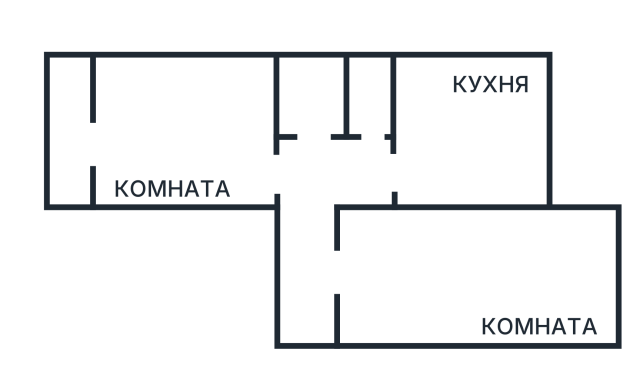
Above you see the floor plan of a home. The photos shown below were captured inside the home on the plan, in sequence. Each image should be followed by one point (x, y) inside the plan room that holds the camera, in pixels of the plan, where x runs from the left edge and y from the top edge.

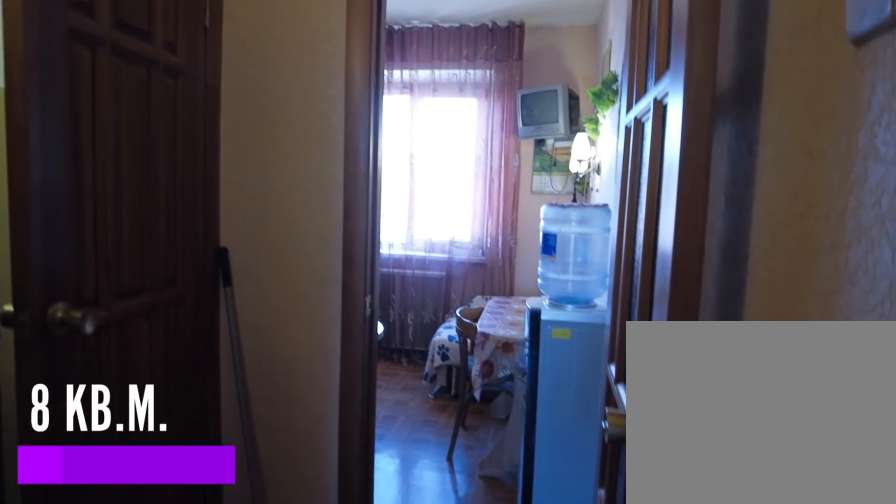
(314, 225)
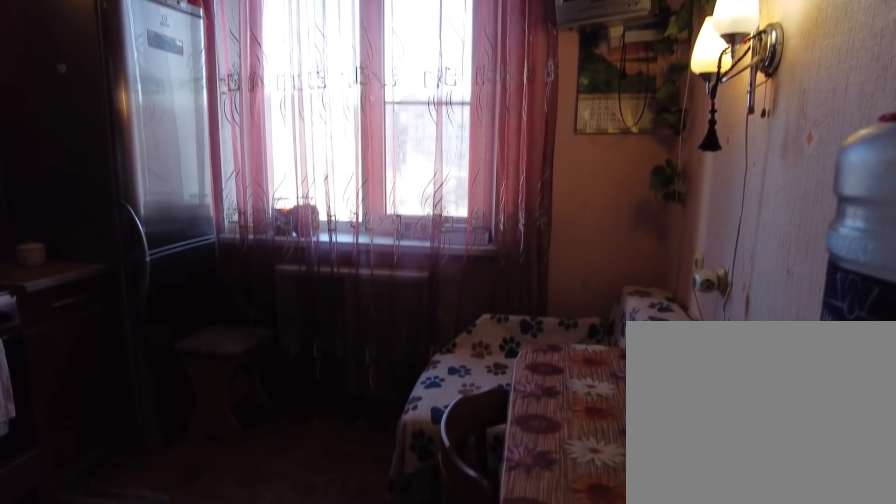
(431, 175)
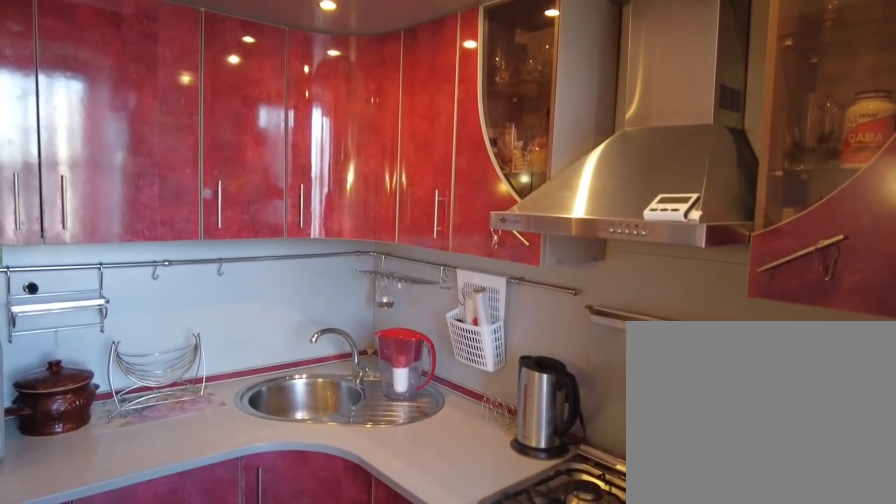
(431, 175)
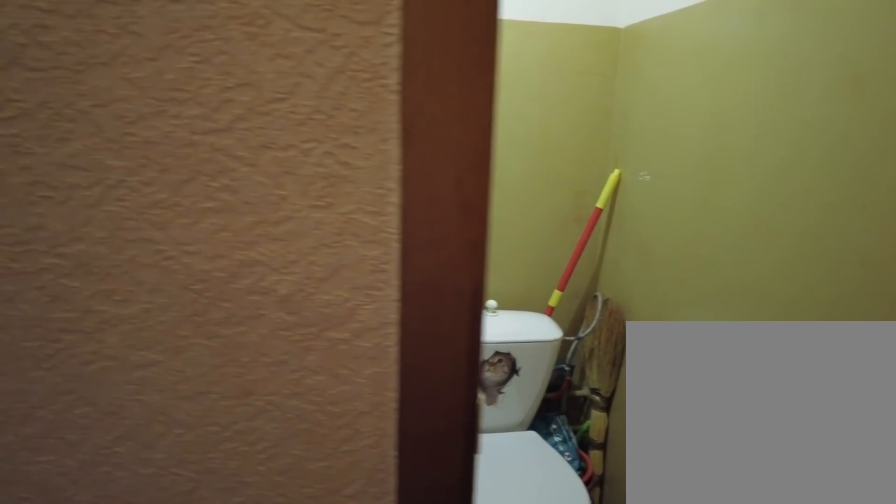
(372, 173)
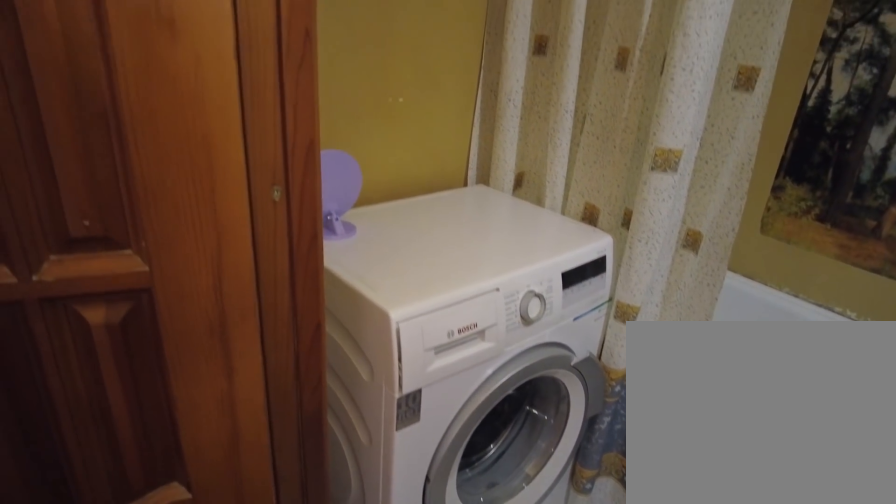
(317, 173)
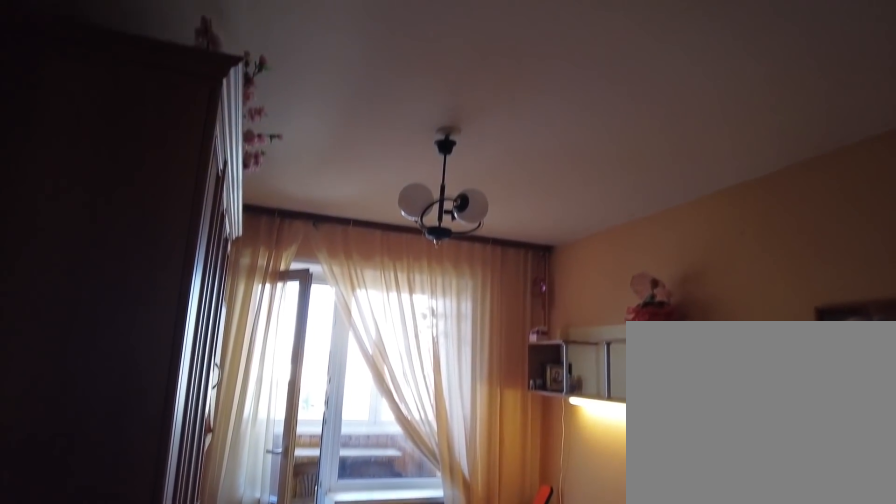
(203, 153)
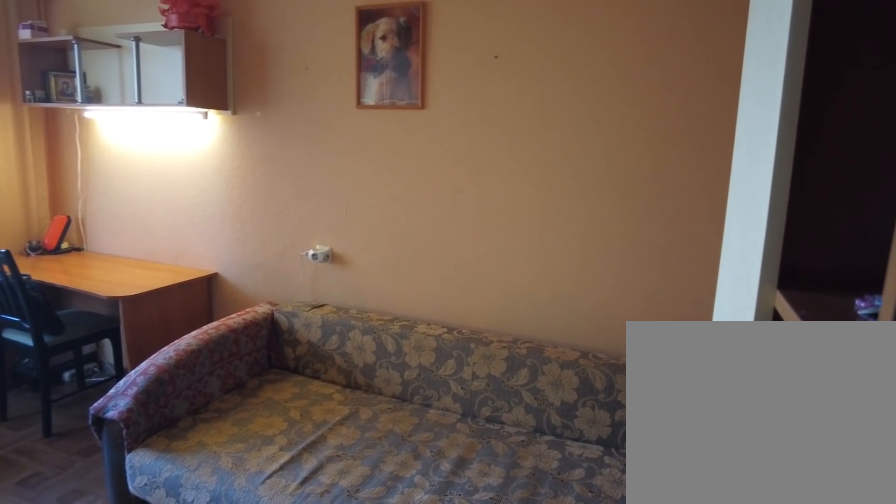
(203, 153)
